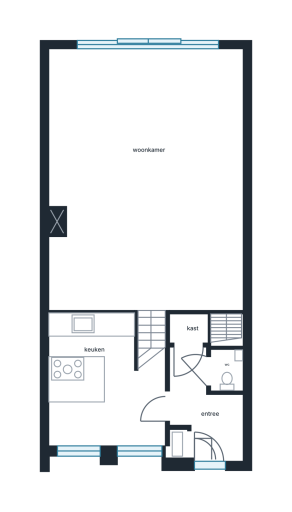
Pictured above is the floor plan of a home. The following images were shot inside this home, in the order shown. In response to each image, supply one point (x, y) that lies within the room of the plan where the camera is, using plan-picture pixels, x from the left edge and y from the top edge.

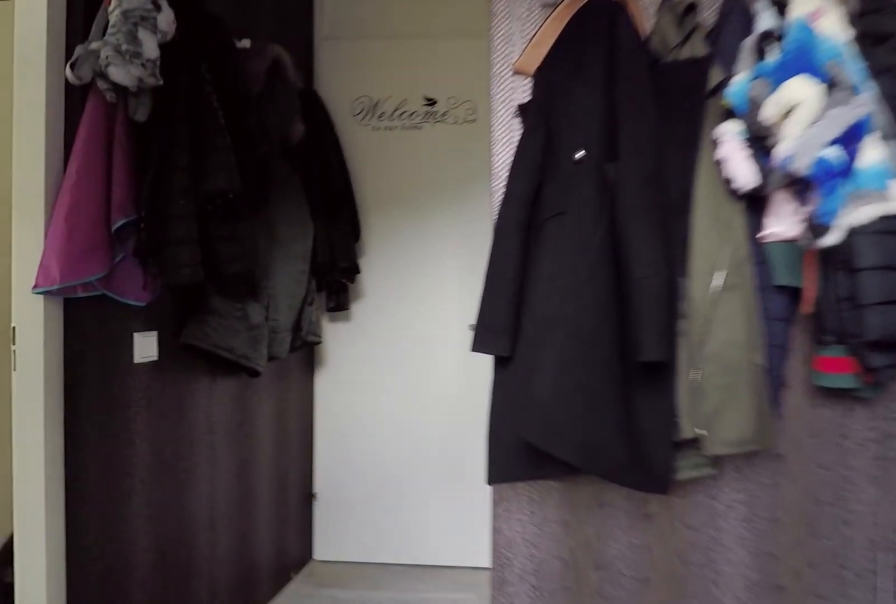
(204, 409)
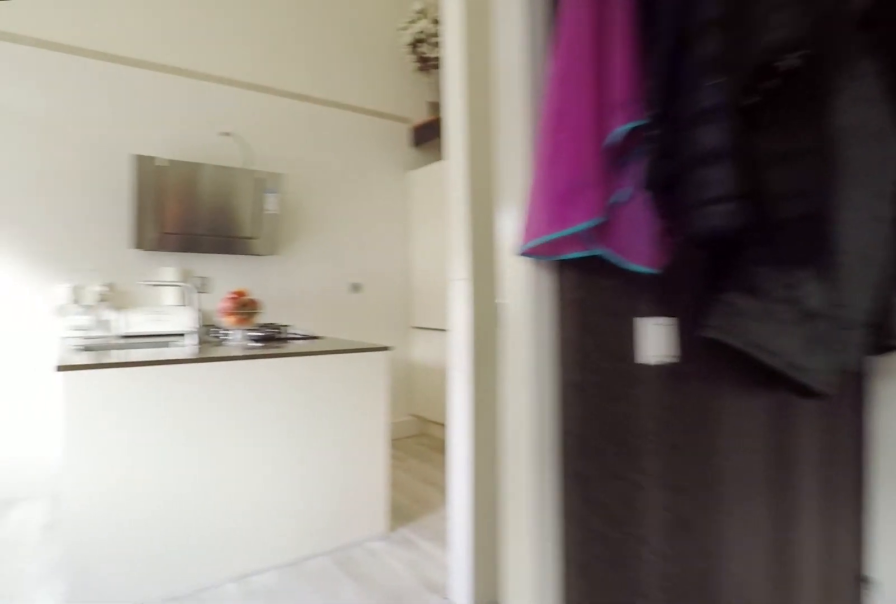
(204, 409)
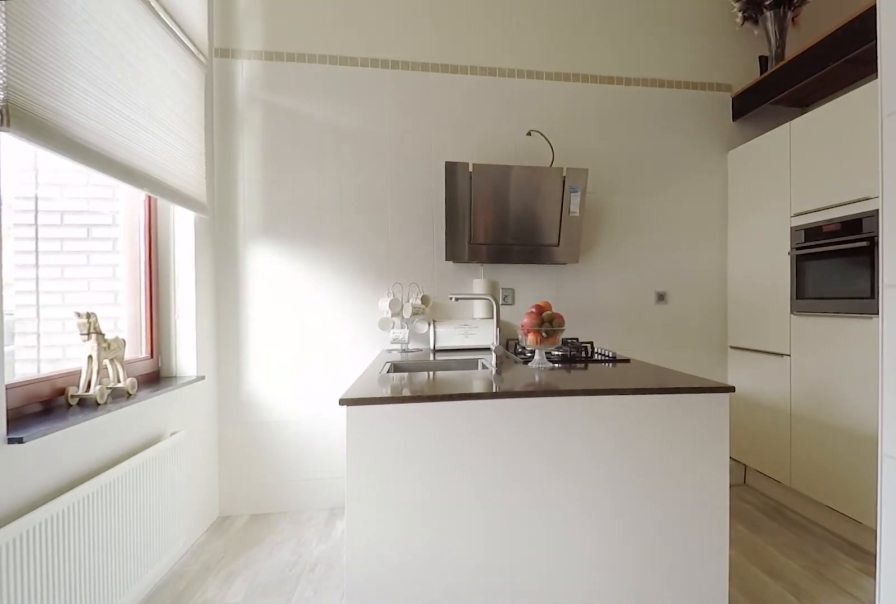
(103, 383)
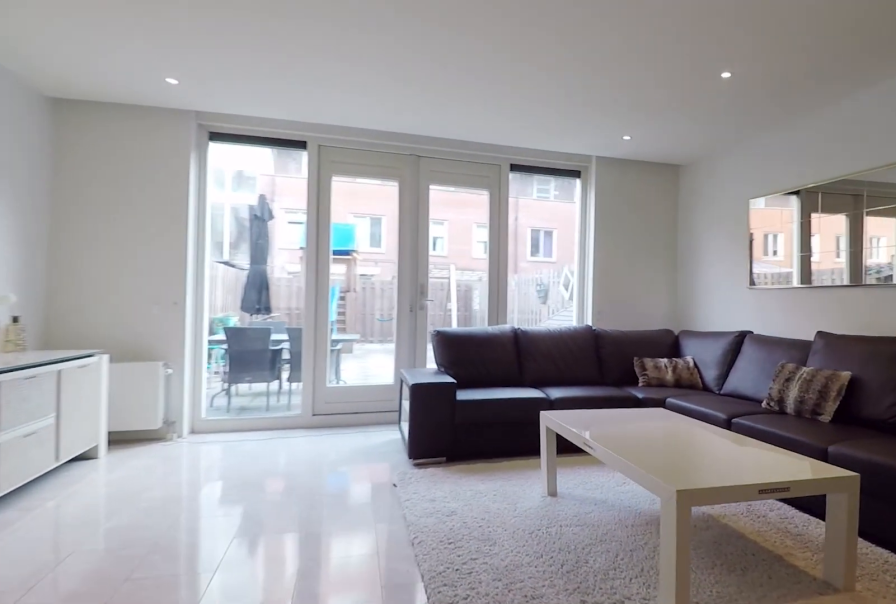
(142, 163)
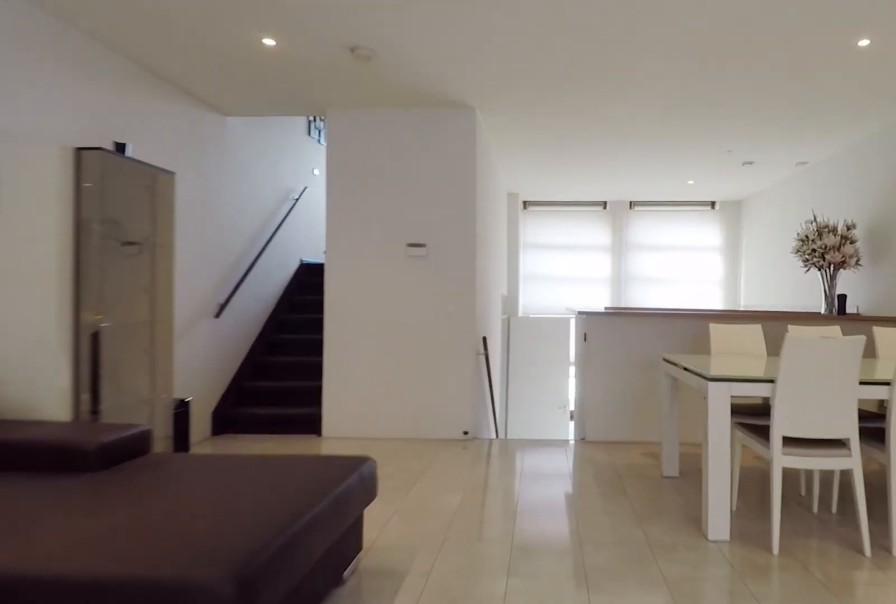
(142, 163)
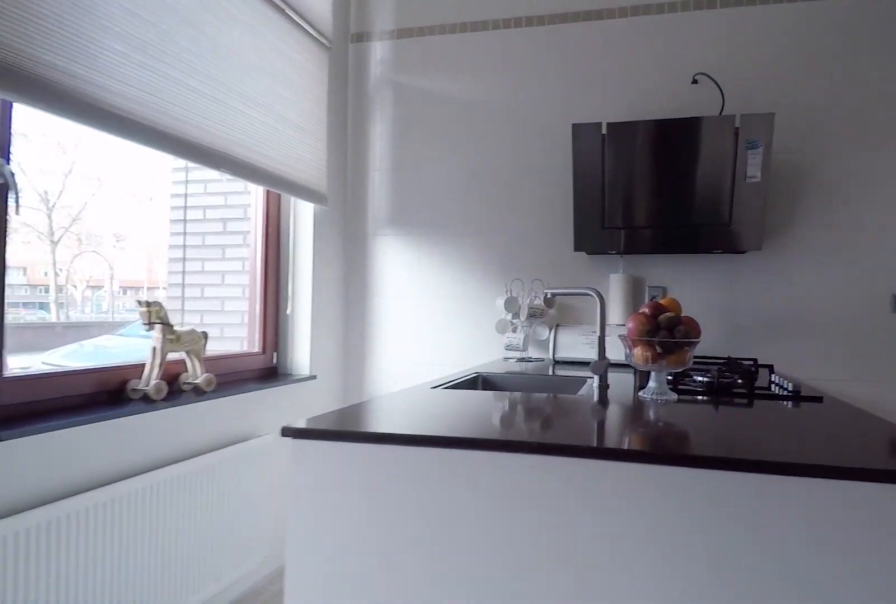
(103, 383)
